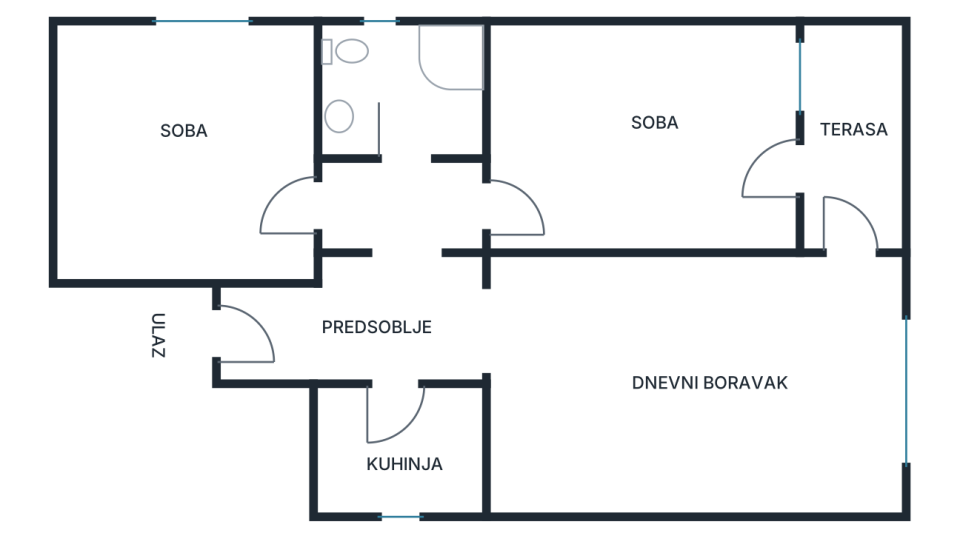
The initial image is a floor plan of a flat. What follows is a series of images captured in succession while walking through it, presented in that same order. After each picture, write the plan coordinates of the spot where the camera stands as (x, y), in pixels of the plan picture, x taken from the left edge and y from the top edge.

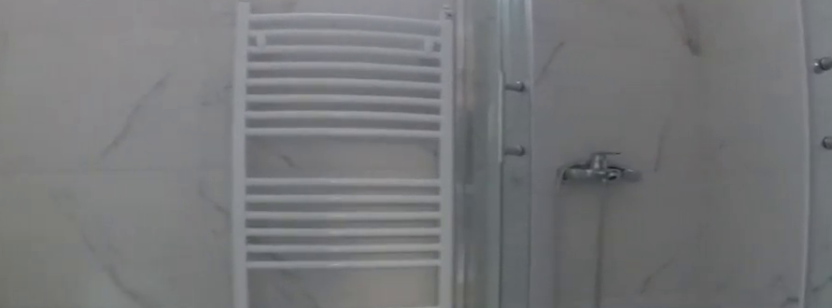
(393, 155)
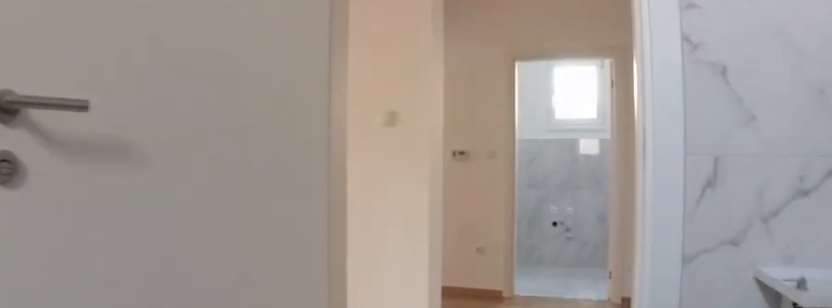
(403, 84)
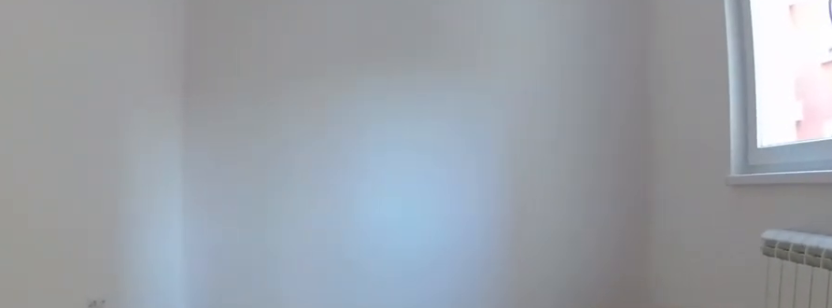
(353, 197)
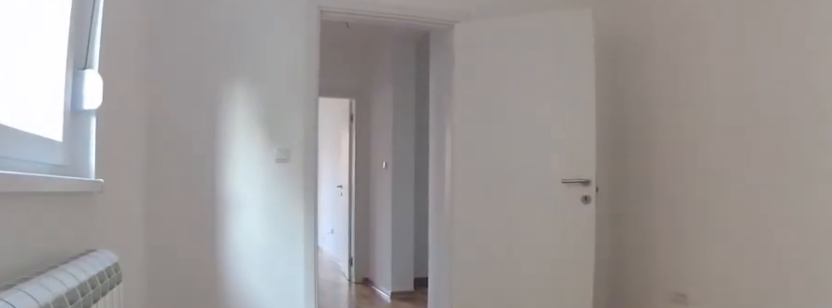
(106, 59)
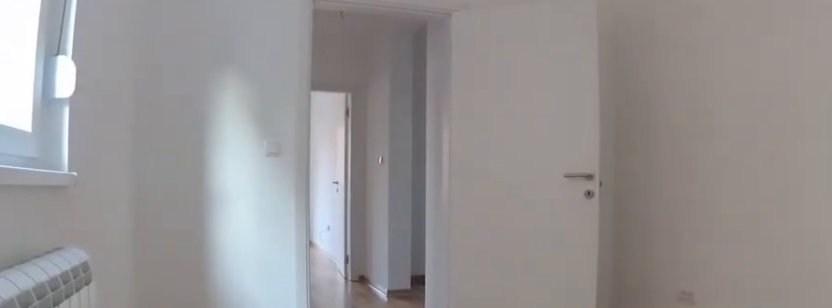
(147, 83)
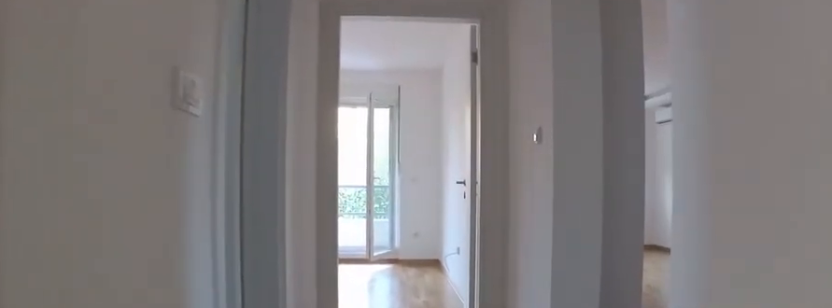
(282, 166)
